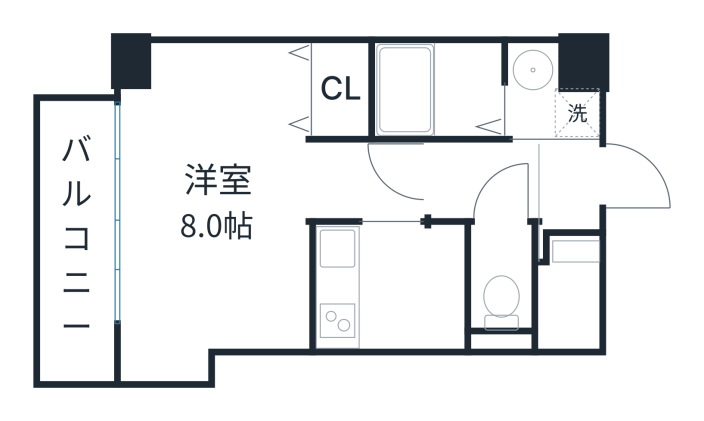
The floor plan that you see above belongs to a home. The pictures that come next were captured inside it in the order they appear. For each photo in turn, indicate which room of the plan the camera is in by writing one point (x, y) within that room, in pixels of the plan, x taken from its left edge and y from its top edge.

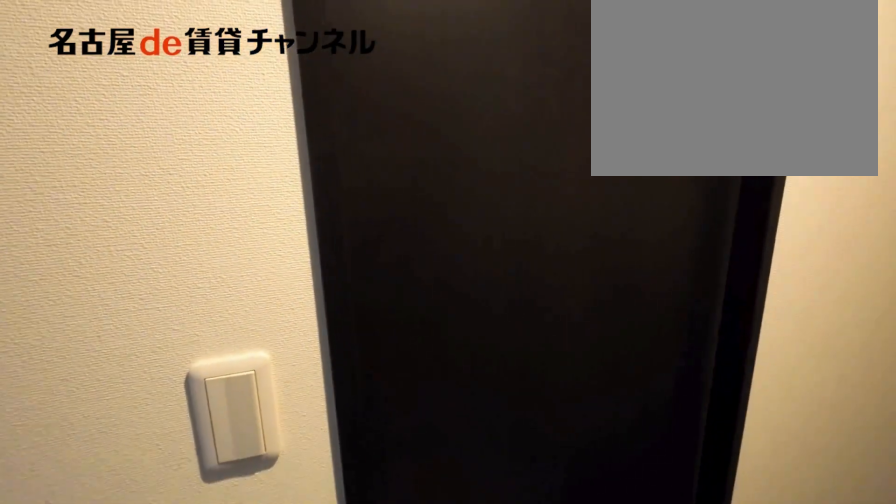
(485, 181)
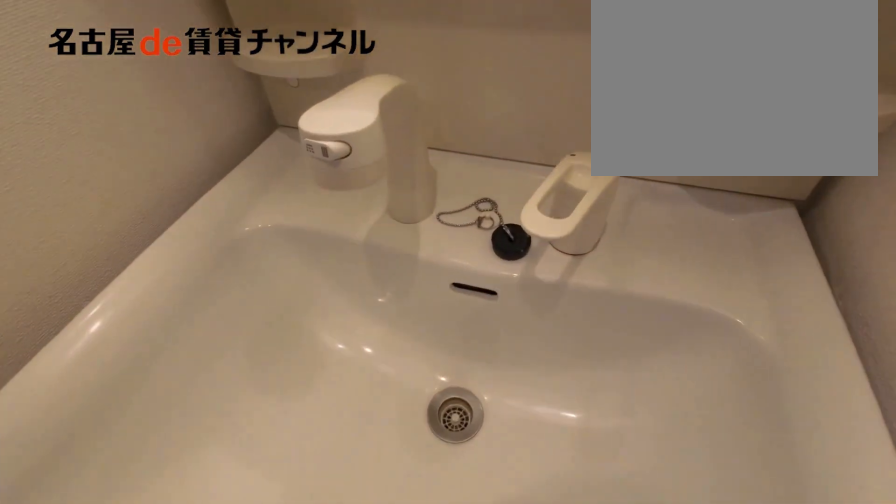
(547, 96)
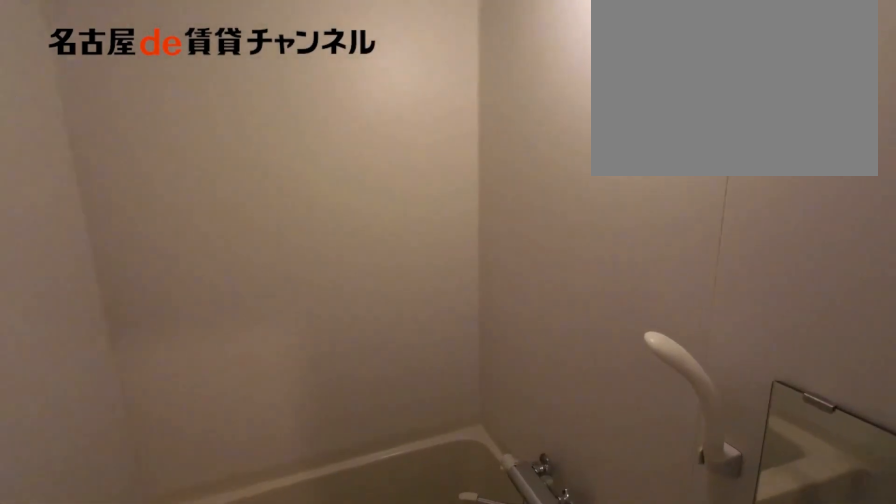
(438, 89)
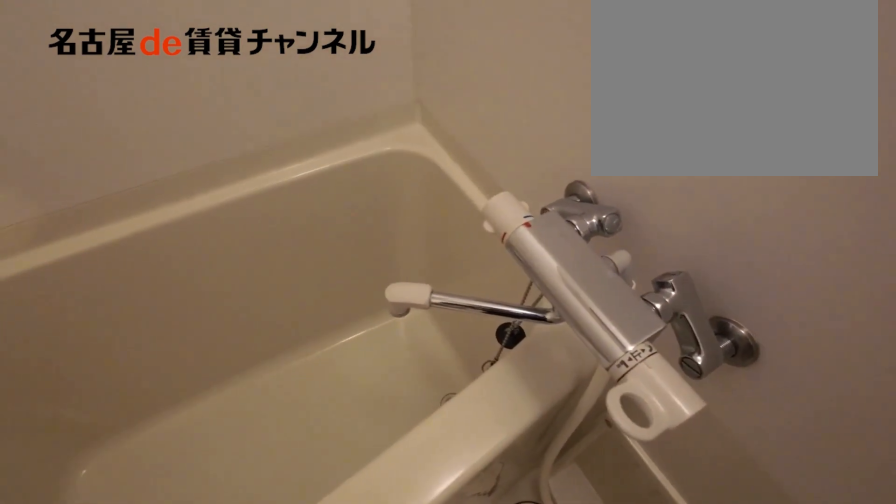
(438, 89)
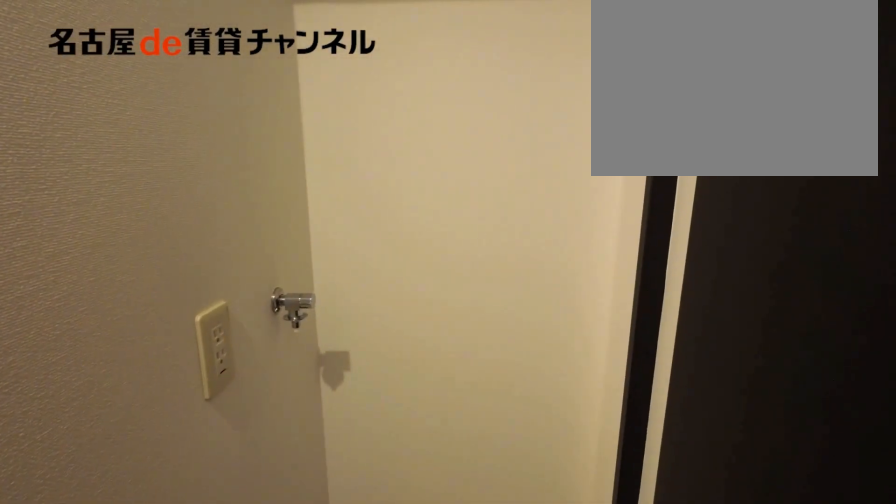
(547, 96)
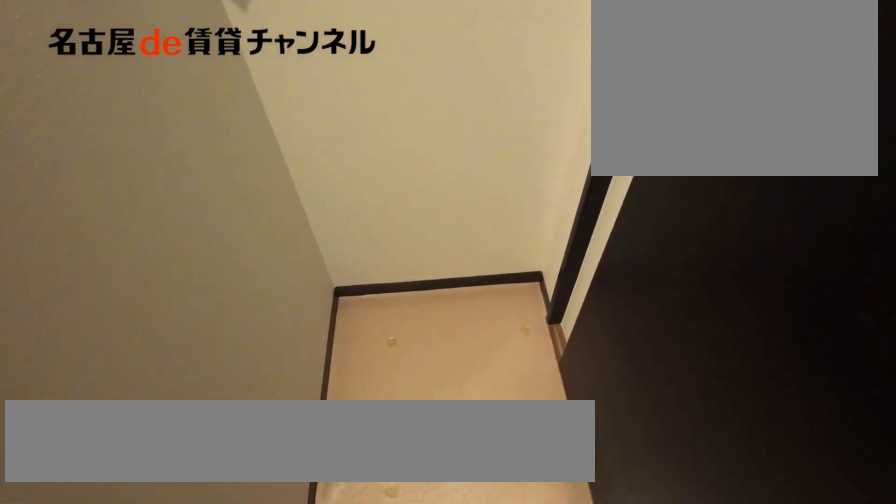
(547, 96)
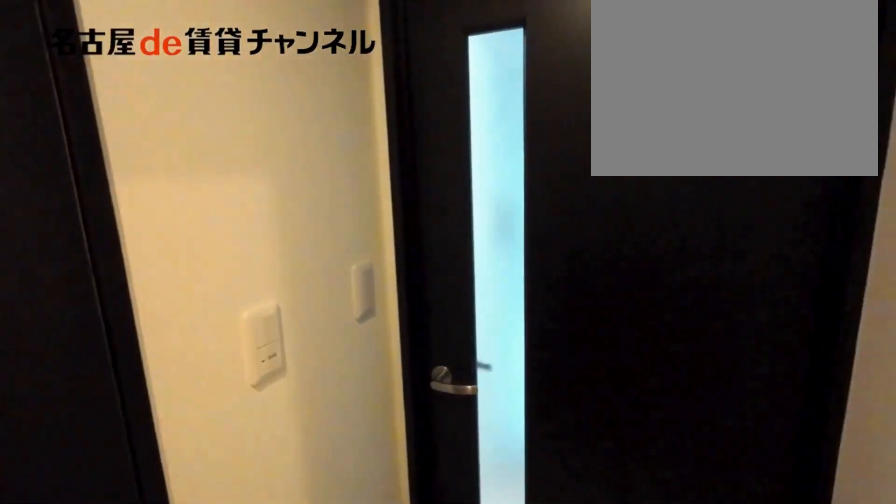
(484, 181)
